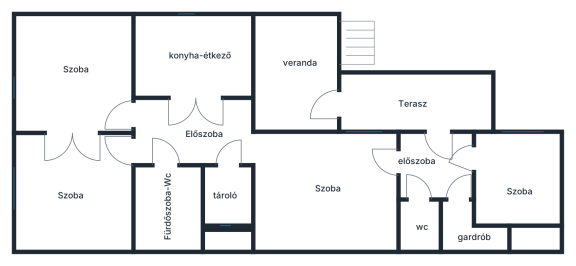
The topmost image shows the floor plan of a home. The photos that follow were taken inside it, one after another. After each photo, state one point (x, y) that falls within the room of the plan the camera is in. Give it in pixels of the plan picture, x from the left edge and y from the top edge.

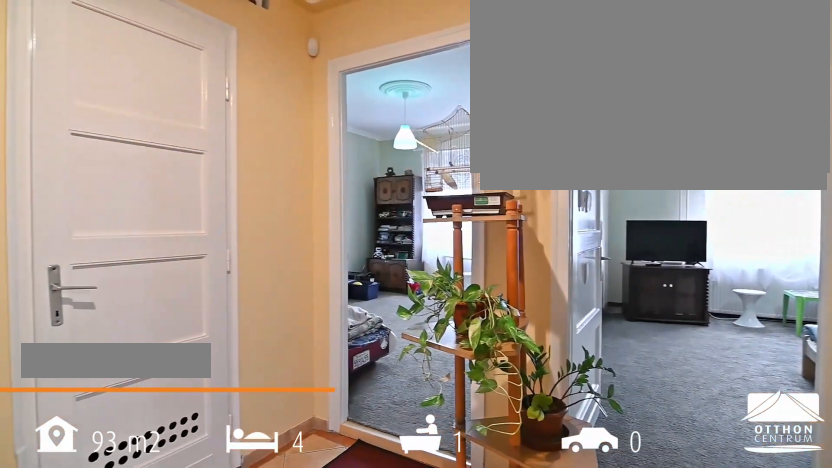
(196, 133)
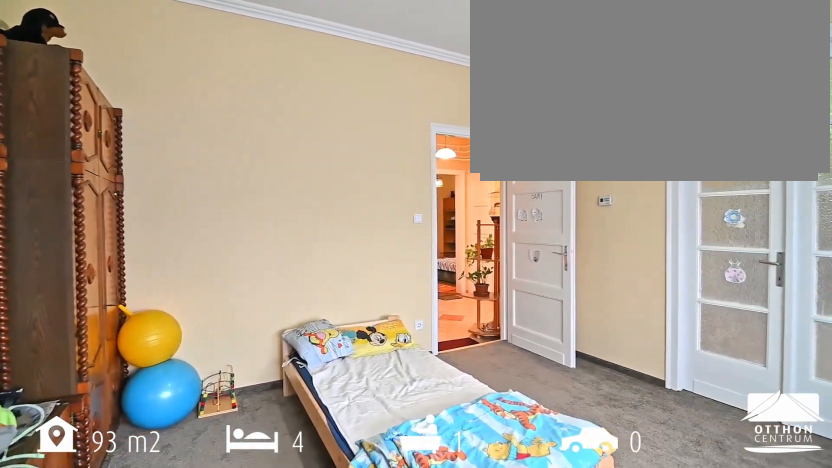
(75, 79)
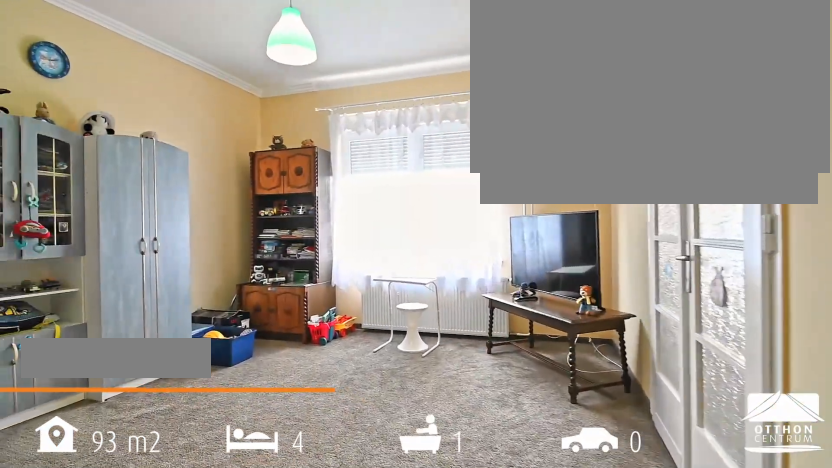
(72, 198)
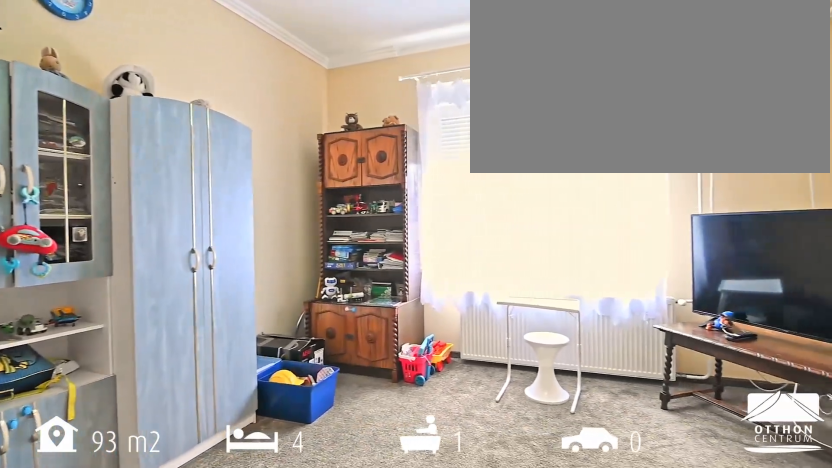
(72, 198)
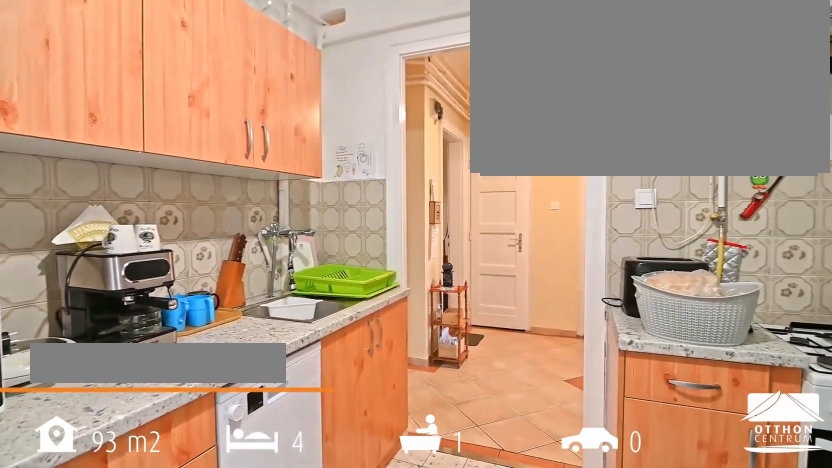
(195, 61)
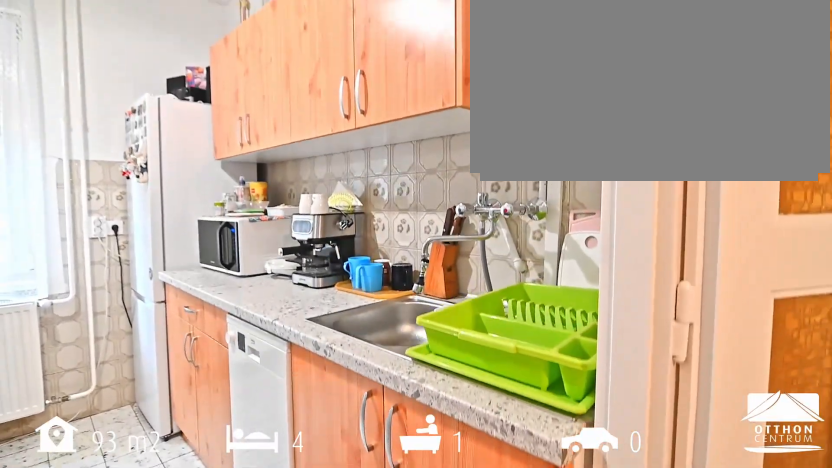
(195, 60)
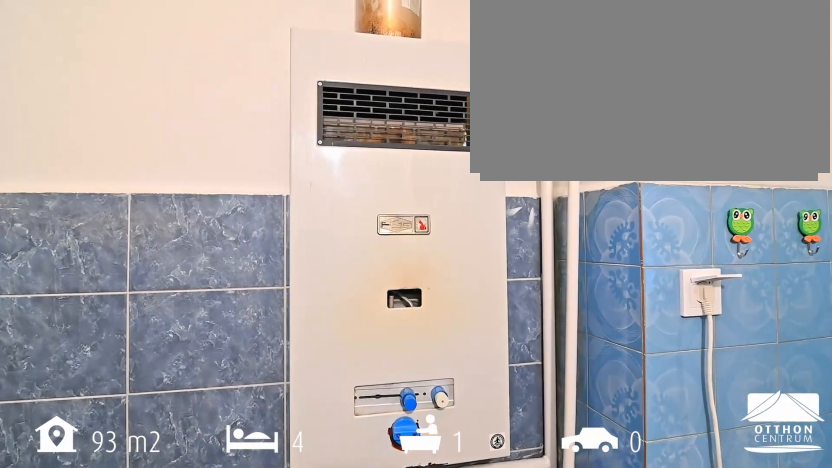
(167, 205)
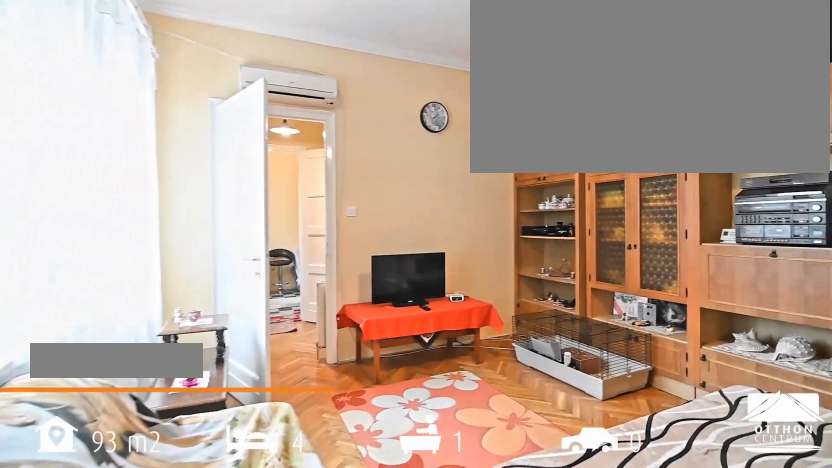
(326, 193)
